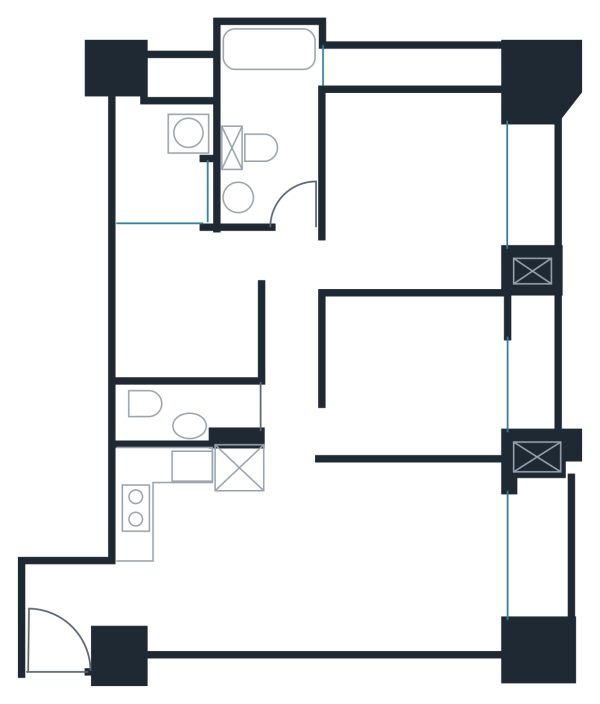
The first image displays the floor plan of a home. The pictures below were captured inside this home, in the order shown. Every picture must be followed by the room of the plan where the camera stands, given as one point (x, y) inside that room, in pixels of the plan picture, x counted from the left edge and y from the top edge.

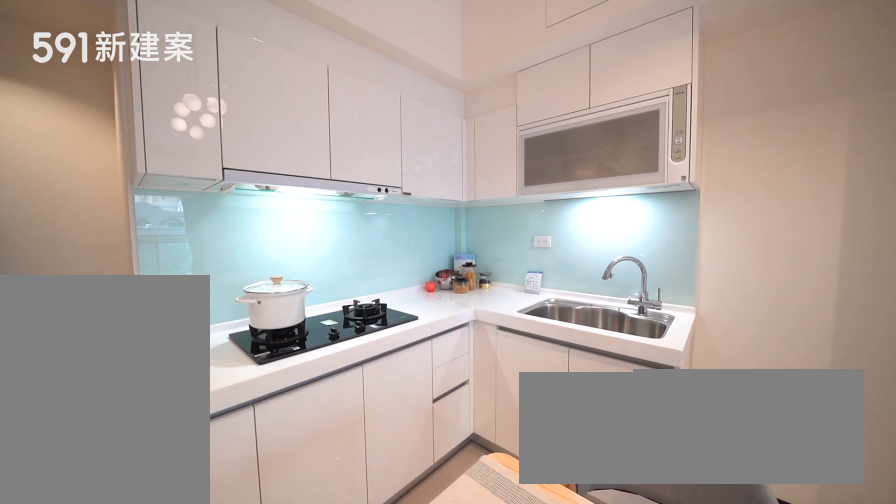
(186, 502)
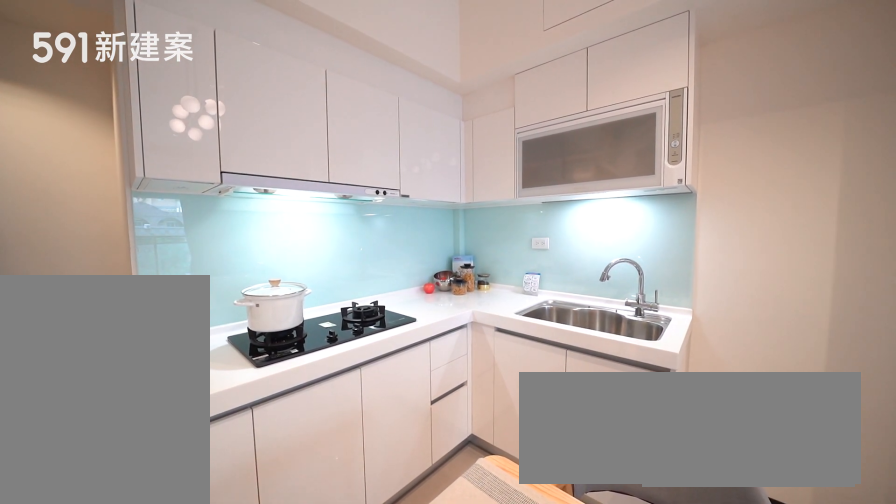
(186, 502)
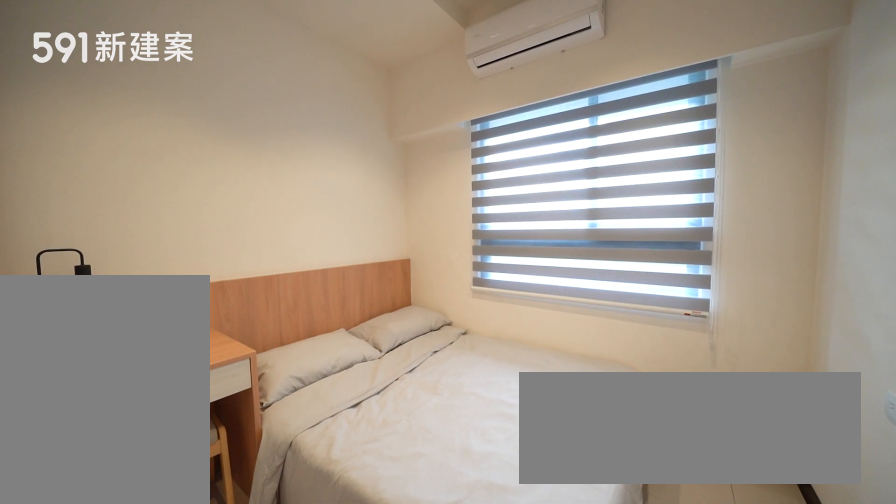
(419, 377)
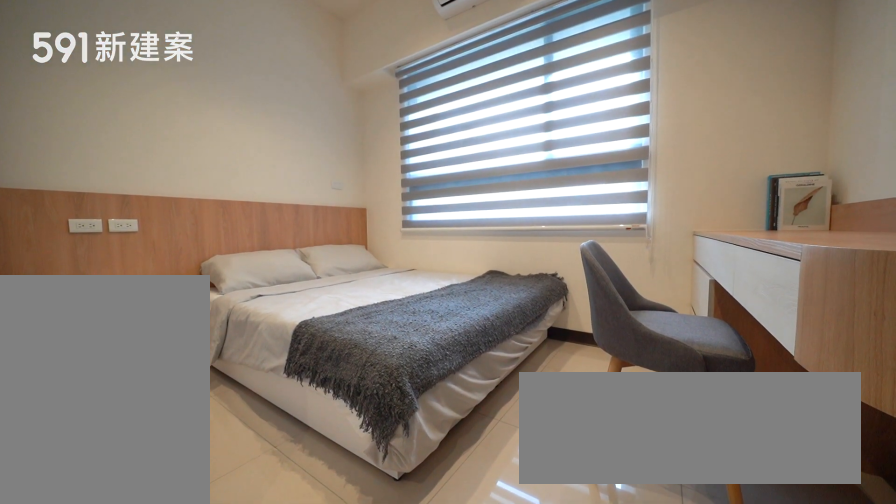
(417, 186)
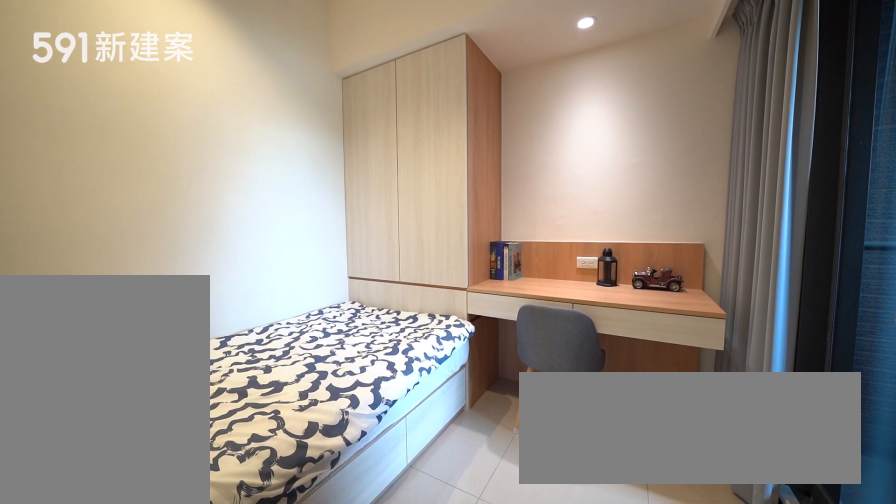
(187, 308)
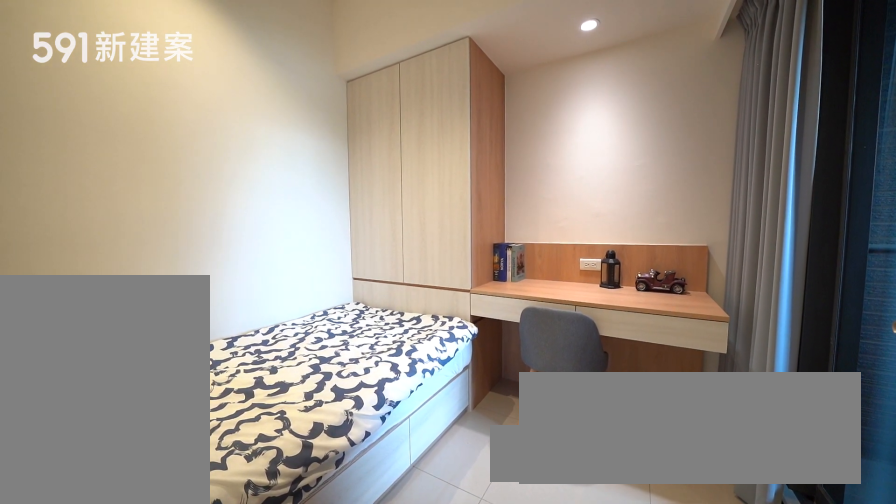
(187, 308)
